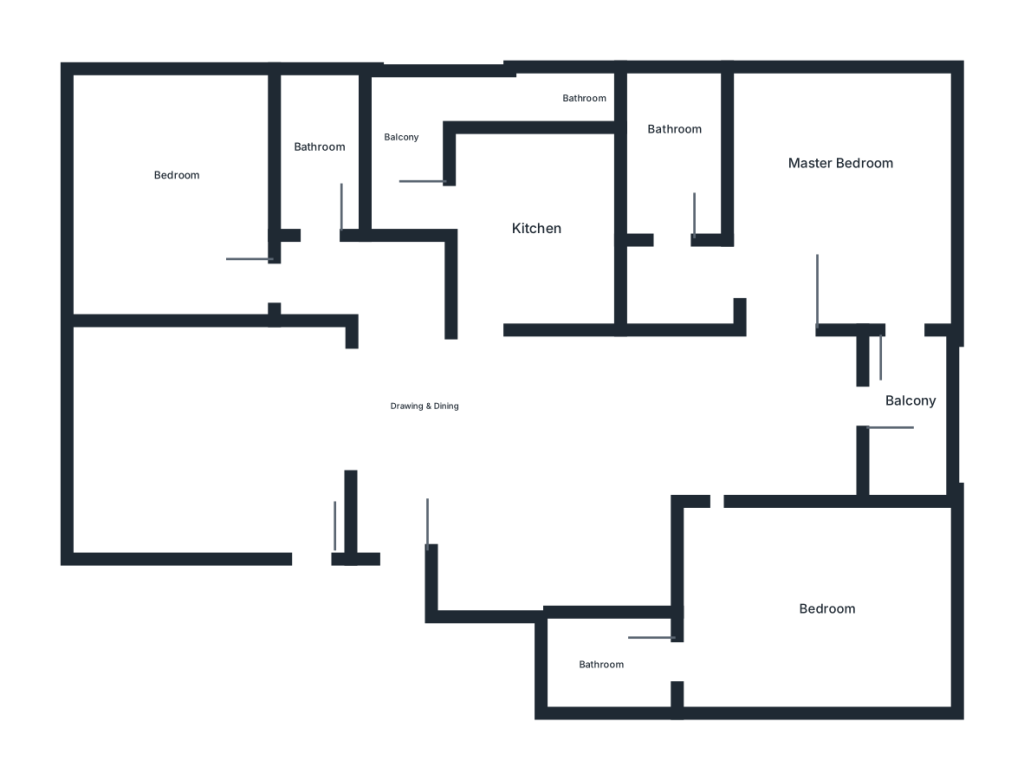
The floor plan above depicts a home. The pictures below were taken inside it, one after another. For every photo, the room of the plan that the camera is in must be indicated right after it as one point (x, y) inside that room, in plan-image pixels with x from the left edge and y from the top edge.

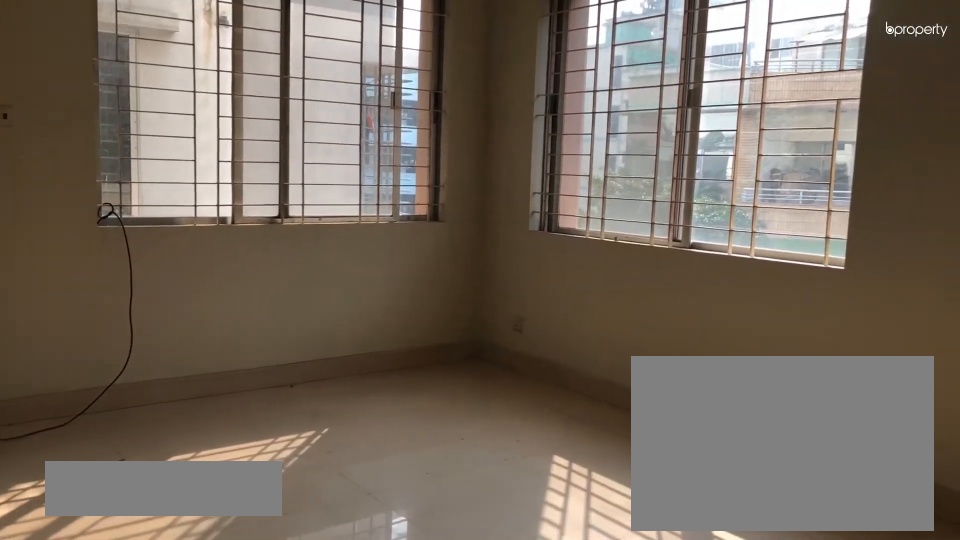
(817, 187)
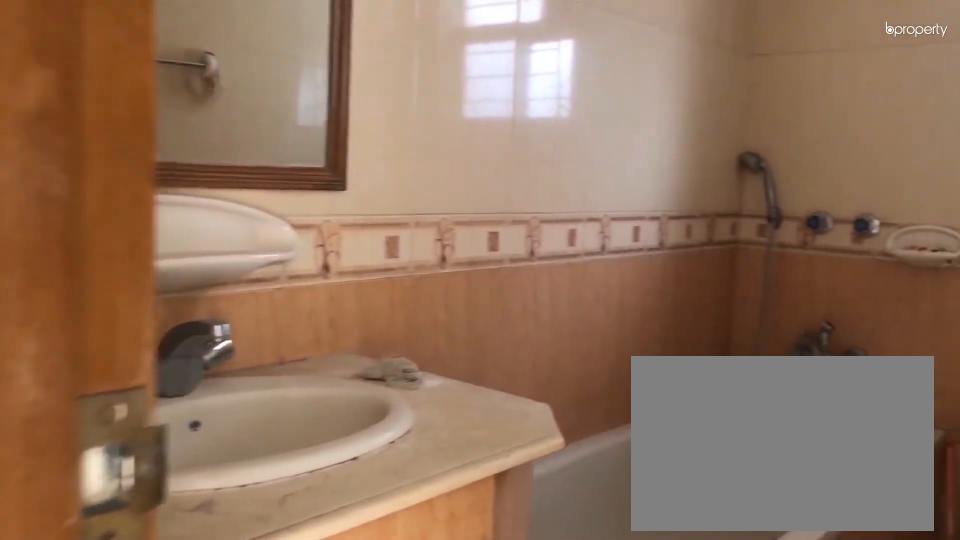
(677, 169)
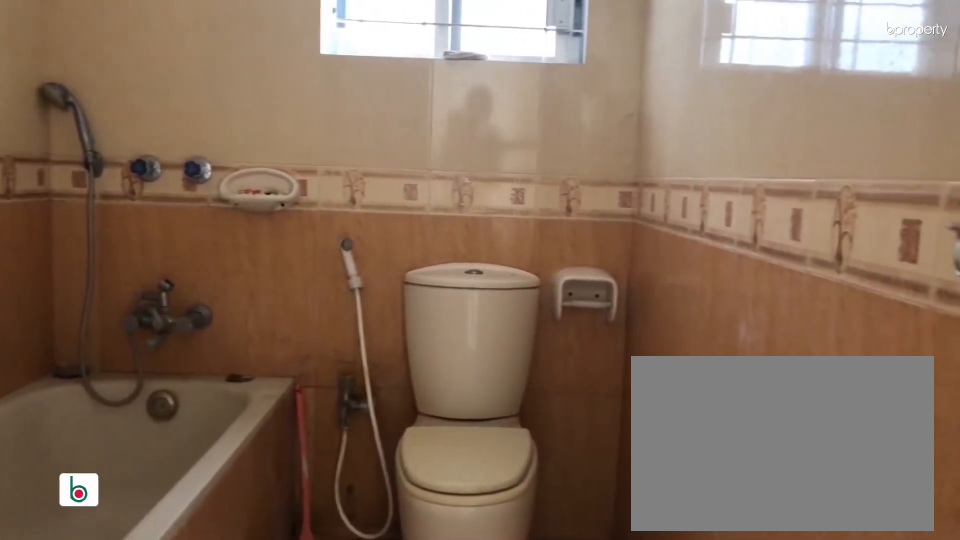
(677, 169)
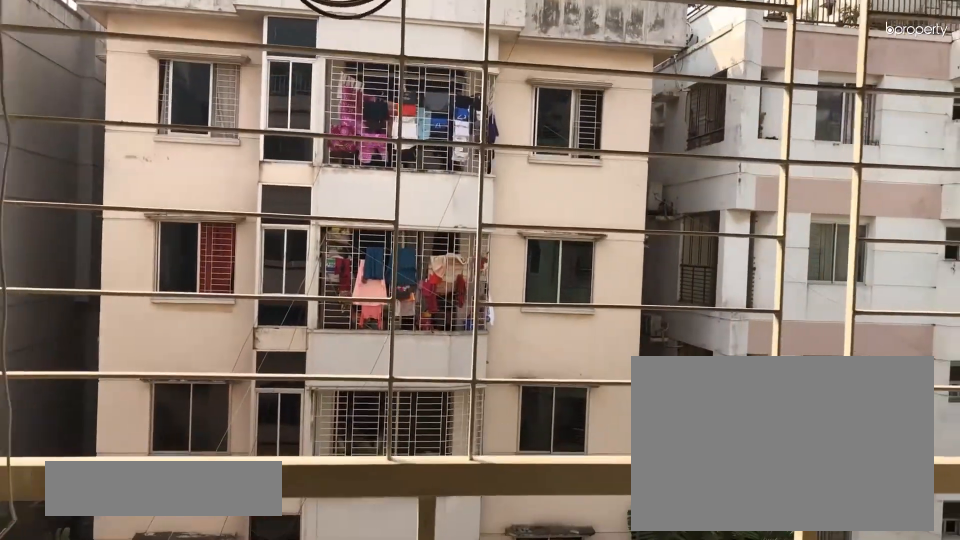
(904, 403)
